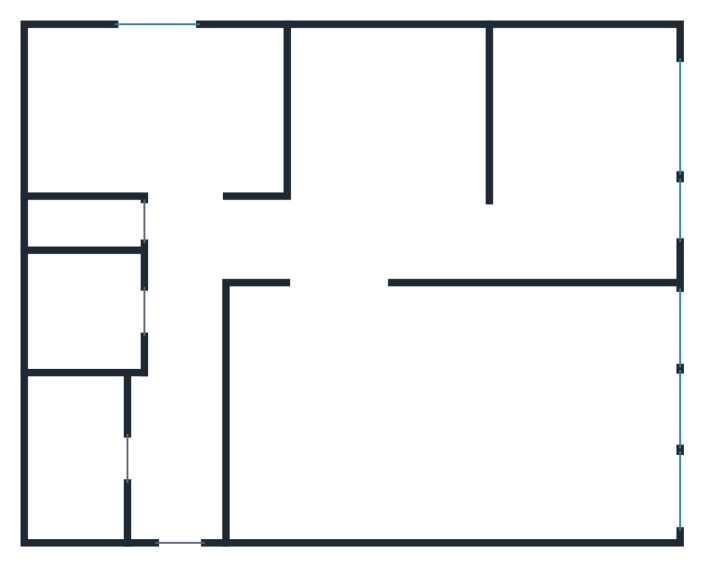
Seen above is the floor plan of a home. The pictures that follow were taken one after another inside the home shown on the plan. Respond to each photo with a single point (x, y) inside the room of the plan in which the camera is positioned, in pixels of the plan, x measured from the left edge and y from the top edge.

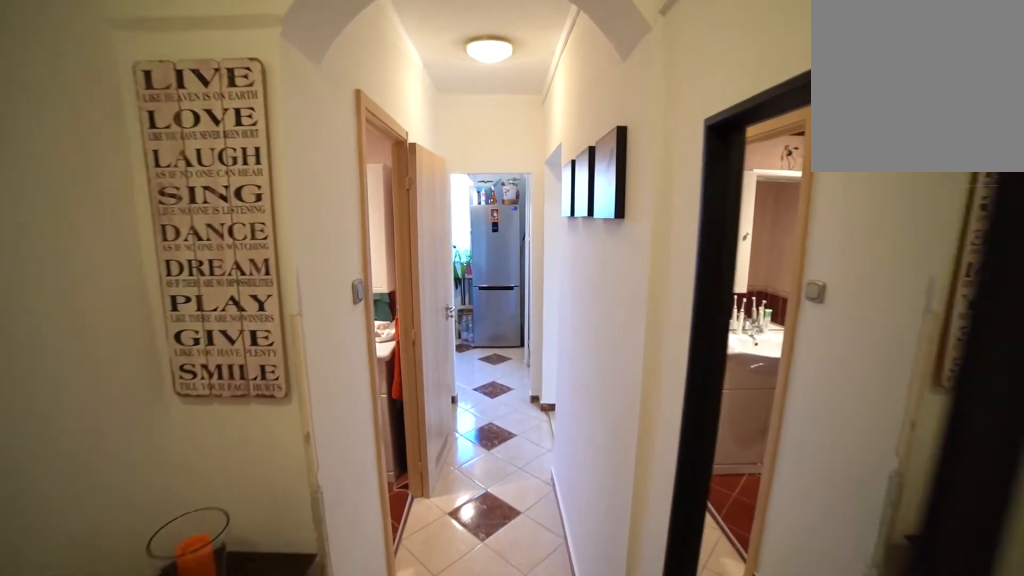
(178, 473)
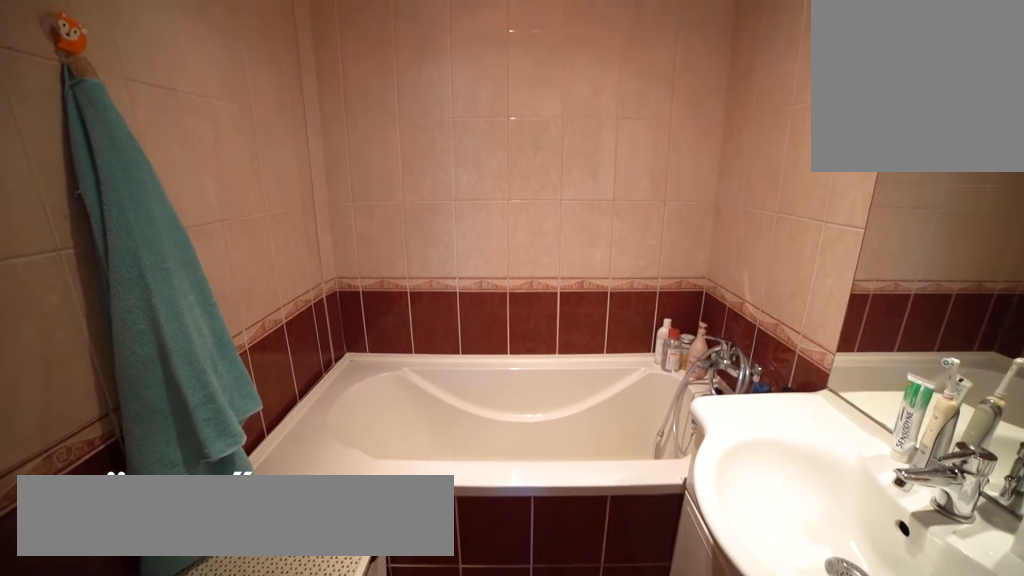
(72, 314)
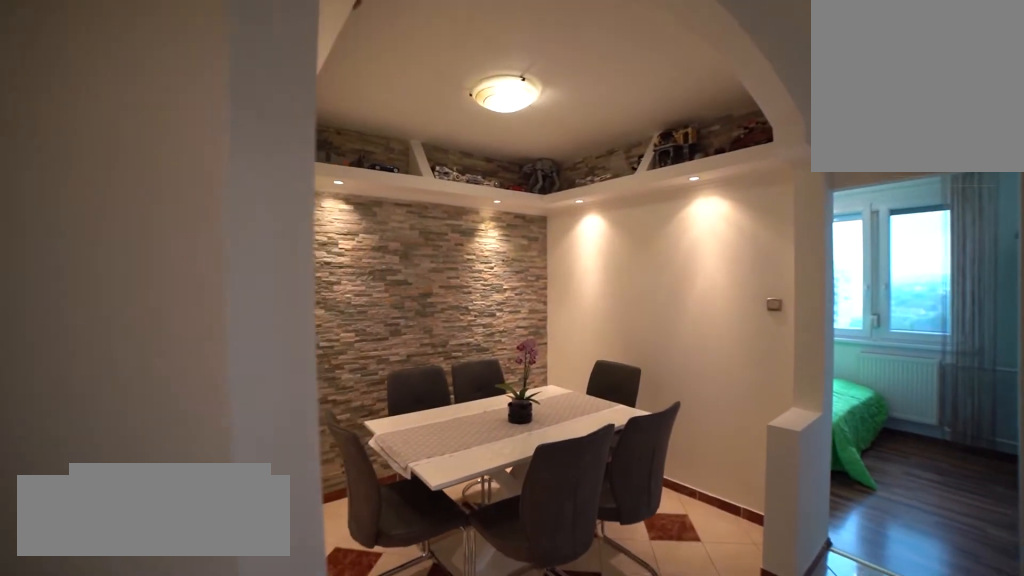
(190, 258)
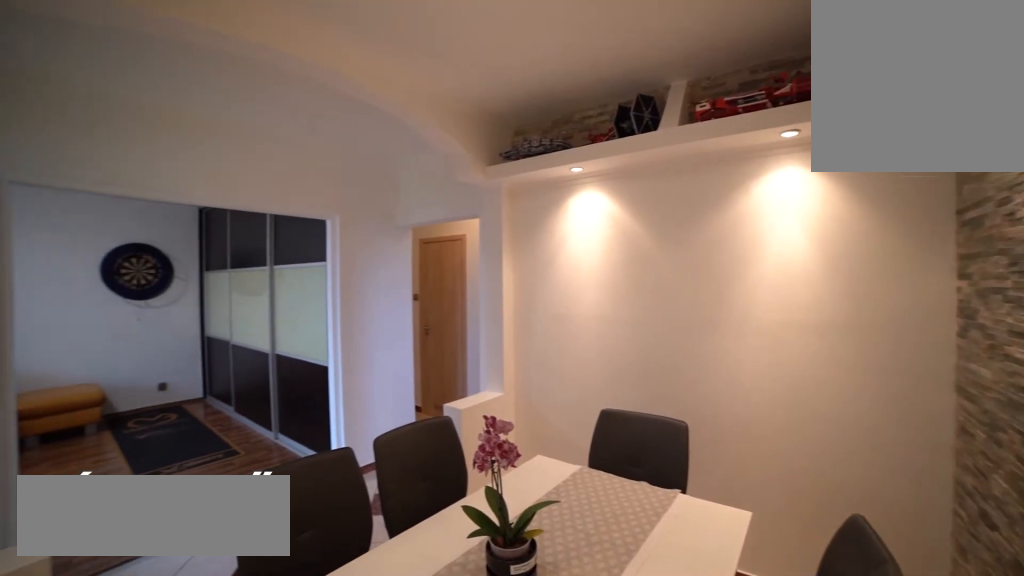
(389, 113)
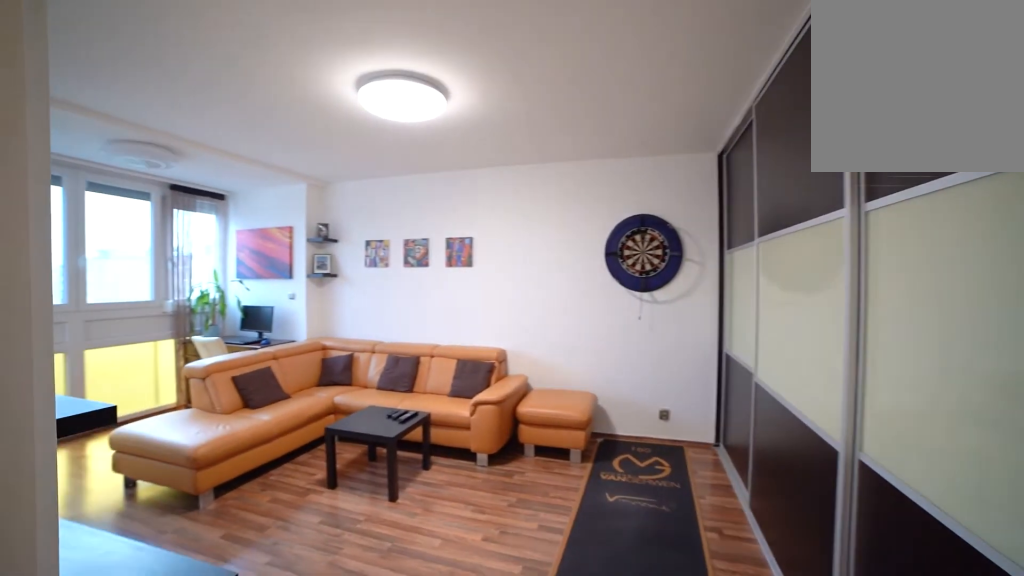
(352, 409)
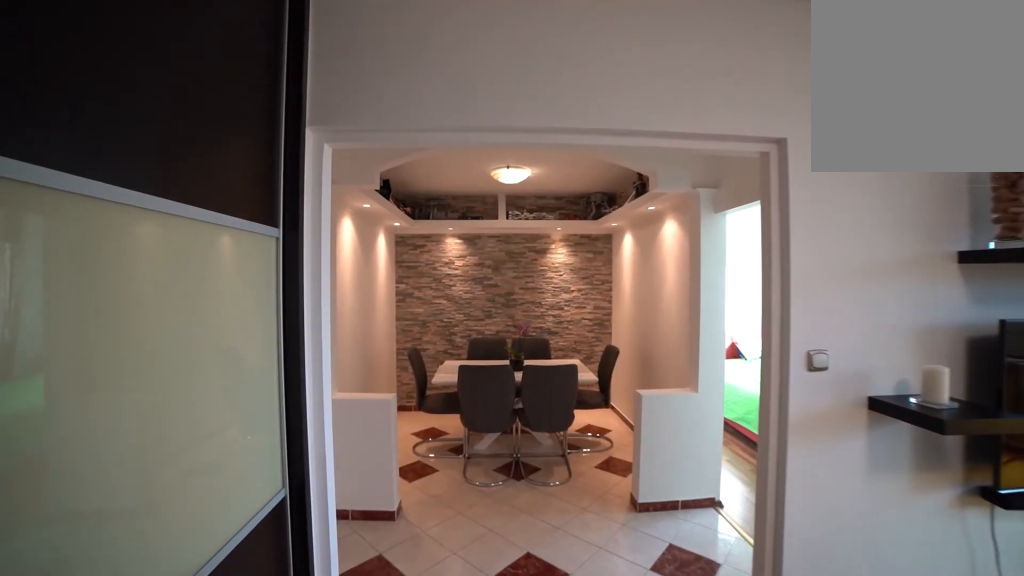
(335, 283)
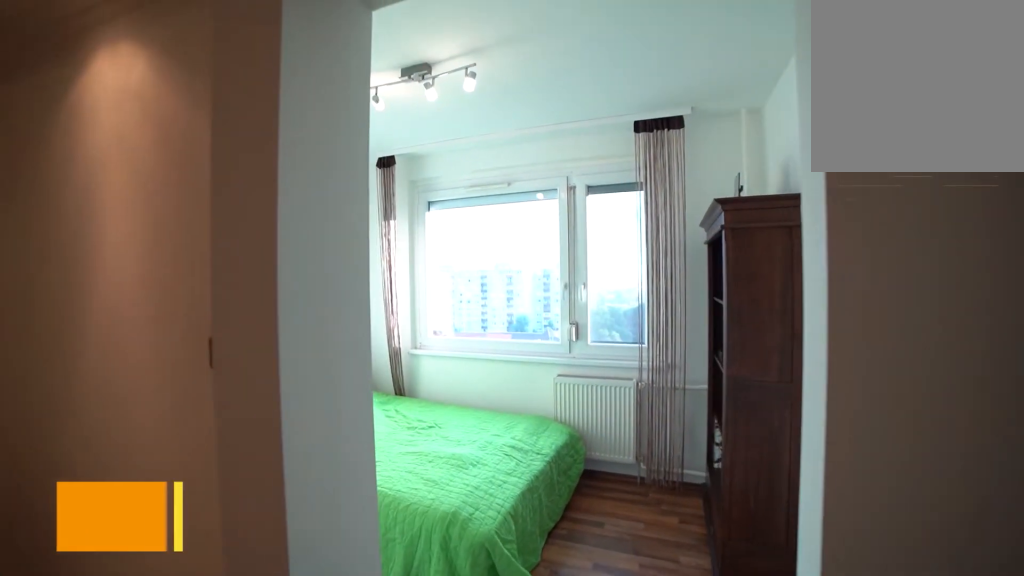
(487, 233)
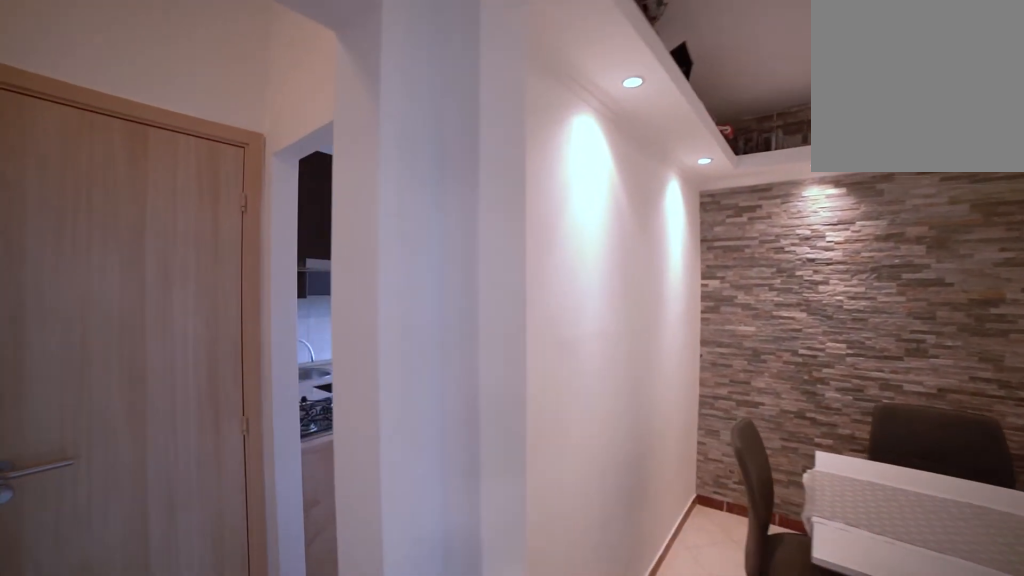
(388, 212)
